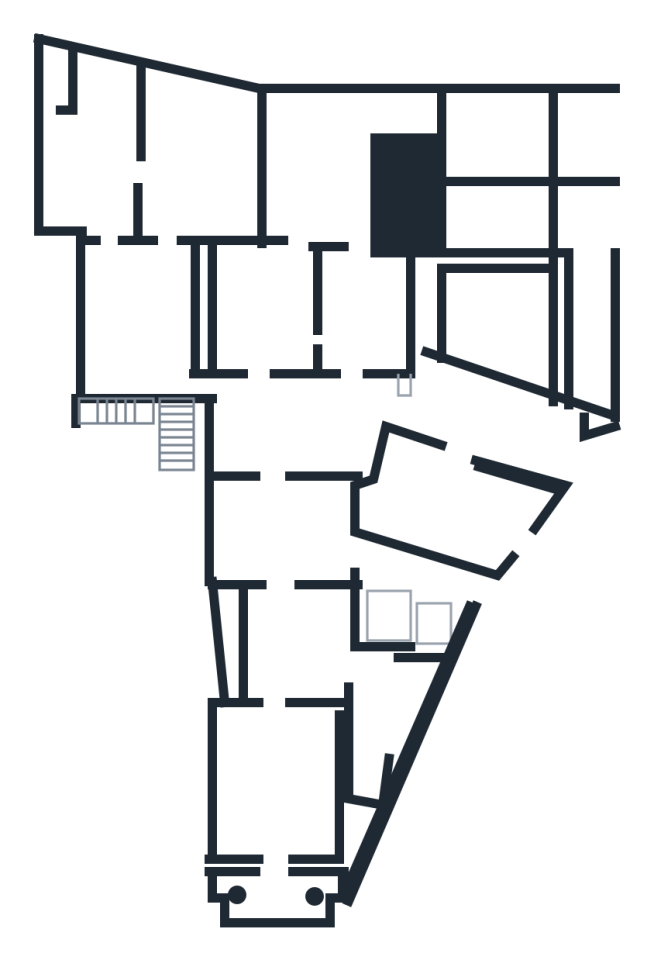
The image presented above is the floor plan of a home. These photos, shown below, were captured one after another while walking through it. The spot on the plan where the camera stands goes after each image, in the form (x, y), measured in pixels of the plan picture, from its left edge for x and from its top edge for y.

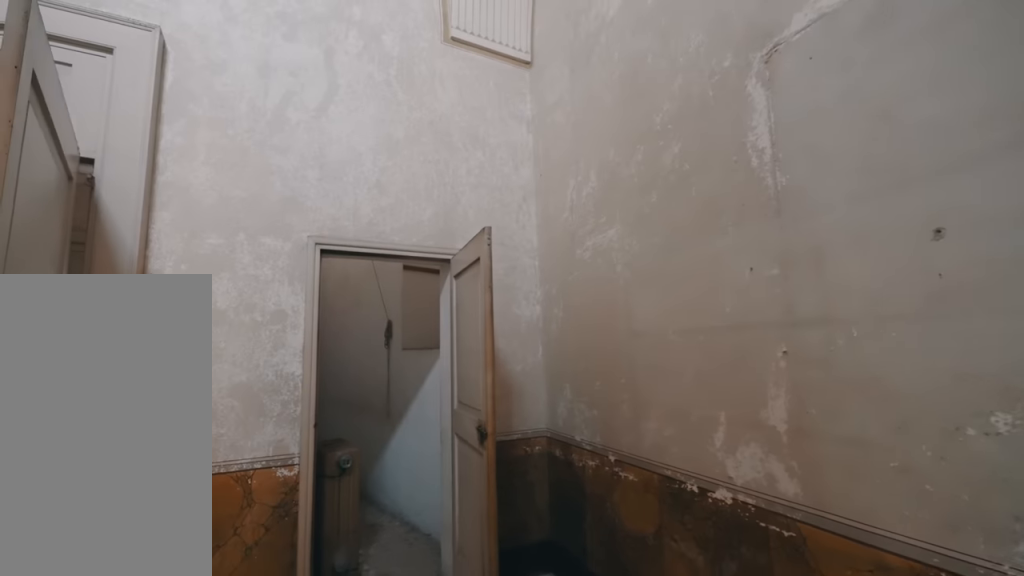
(275, 534)
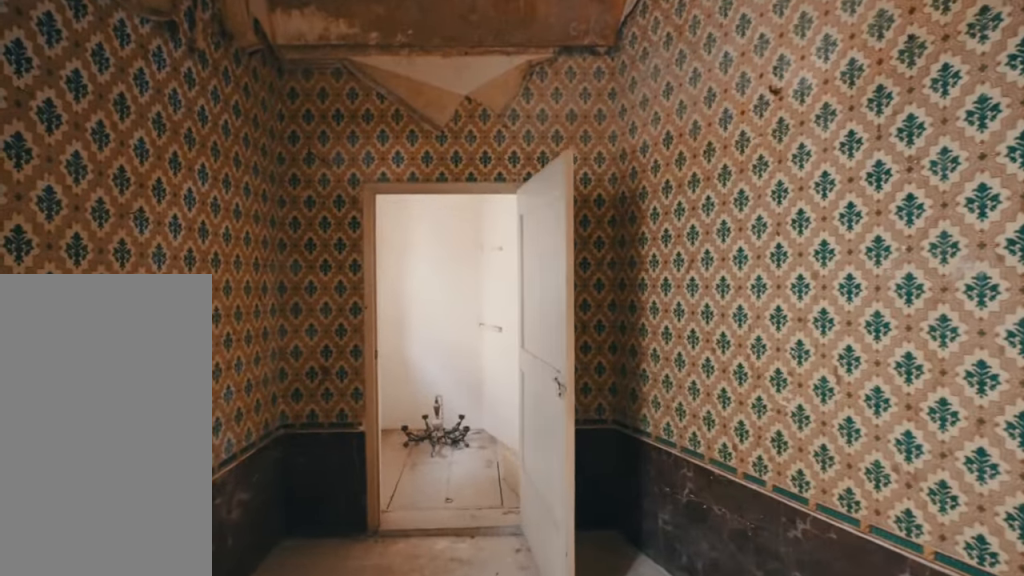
(373, 719)
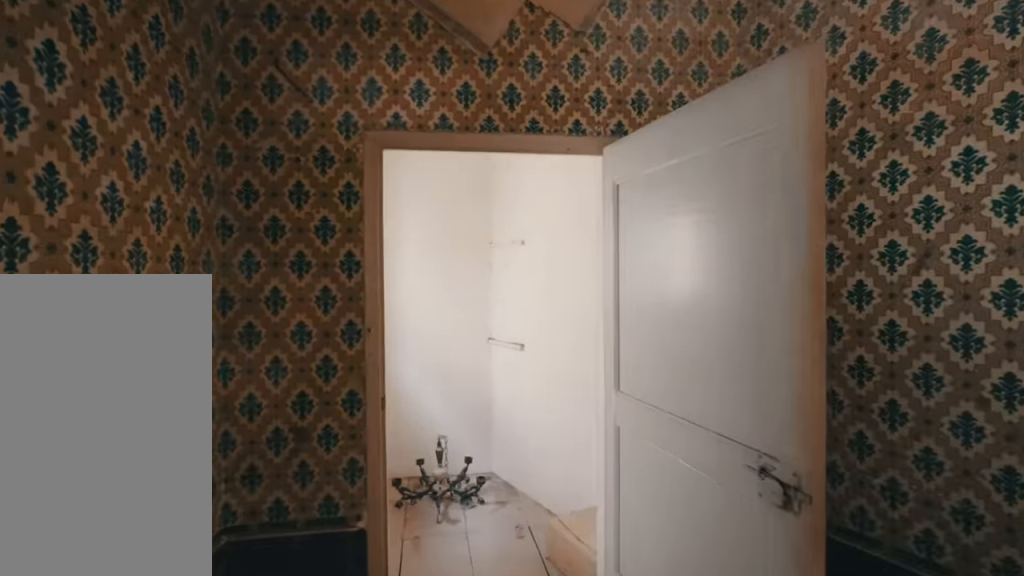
(373, 719)
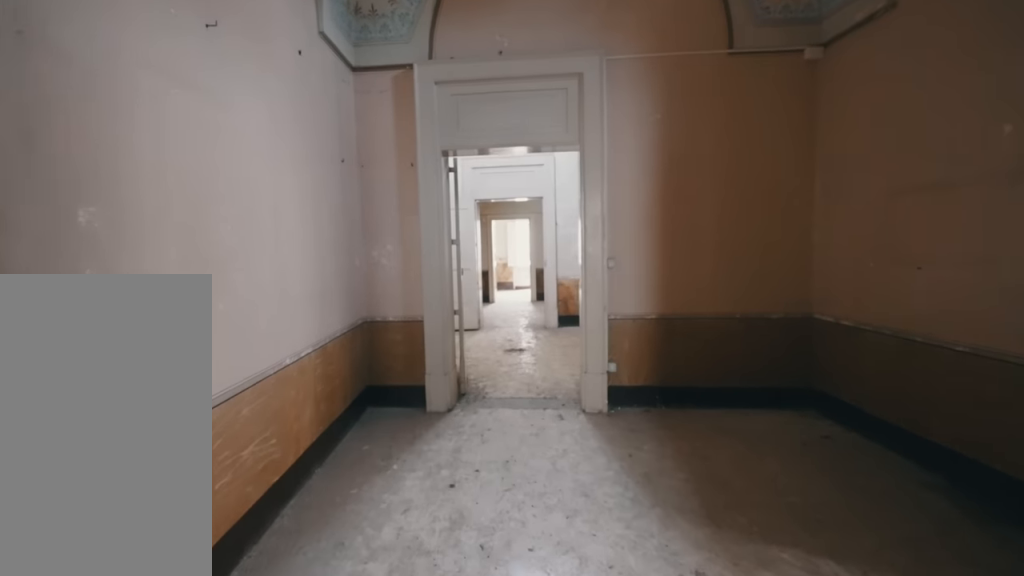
(279, 625)
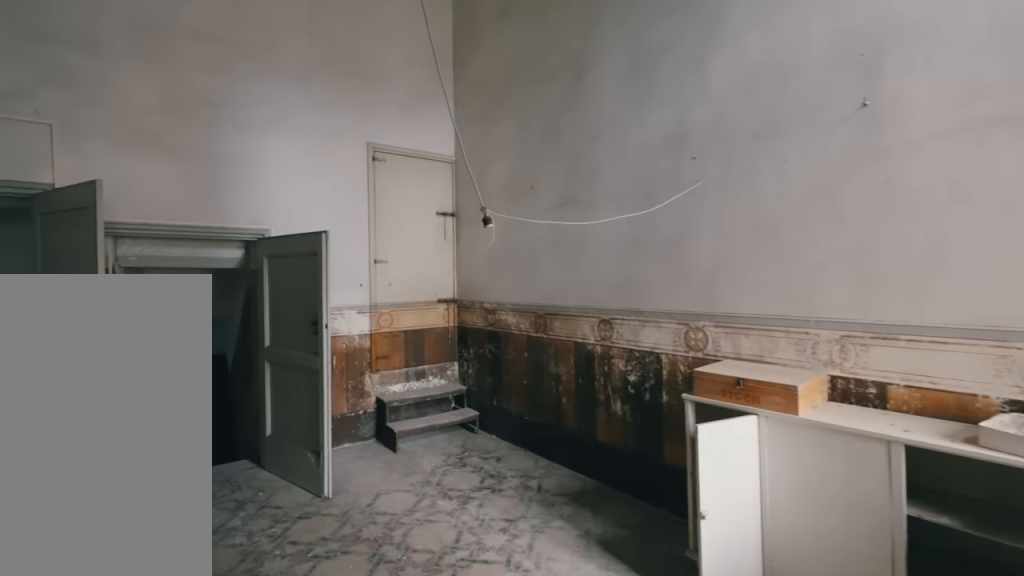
(136, 320)
